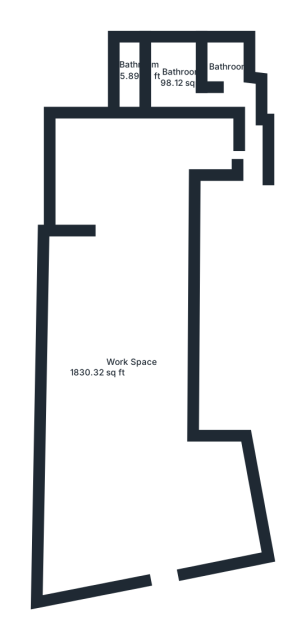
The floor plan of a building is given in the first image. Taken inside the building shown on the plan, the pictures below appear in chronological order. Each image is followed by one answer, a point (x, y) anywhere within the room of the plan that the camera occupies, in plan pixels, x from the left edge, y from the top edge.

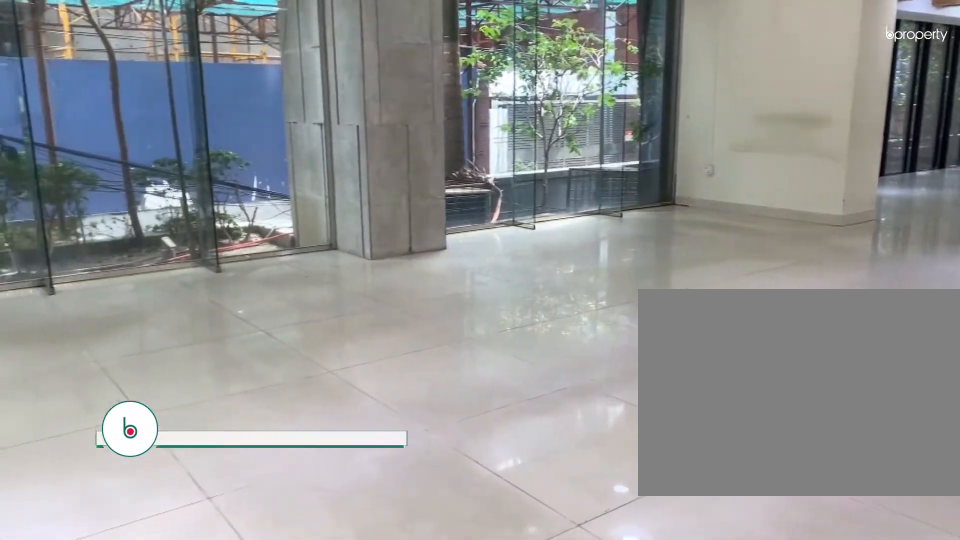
(123, 495)
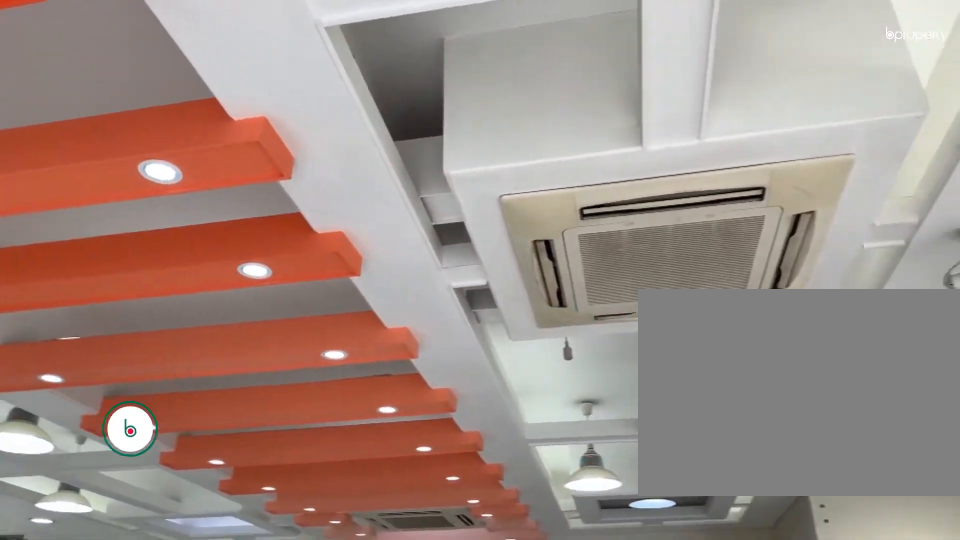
(124, 459)
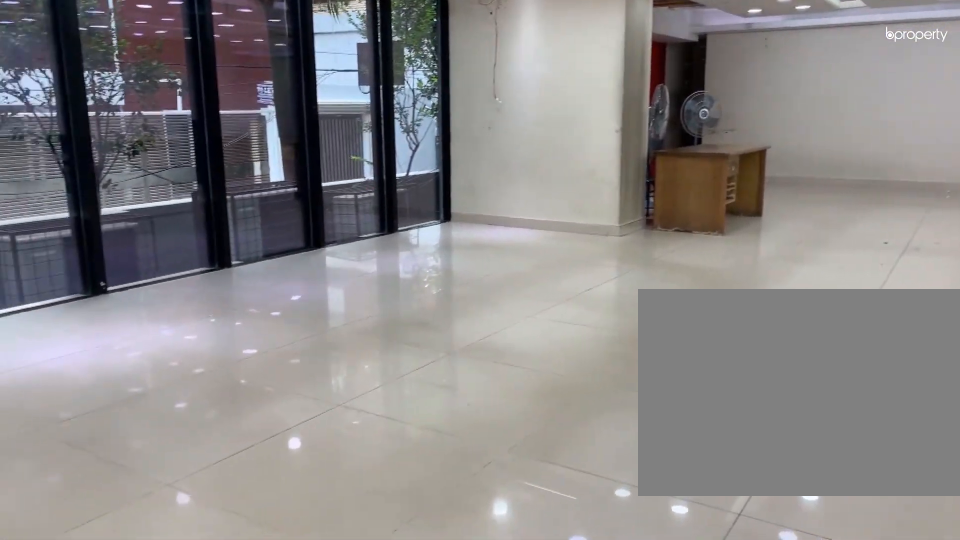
(118, 342)
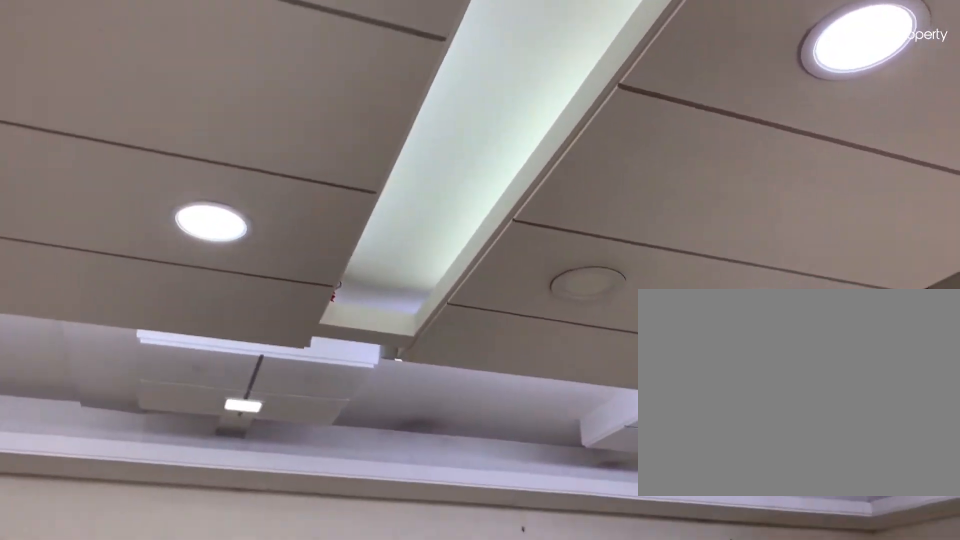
(148, 157)
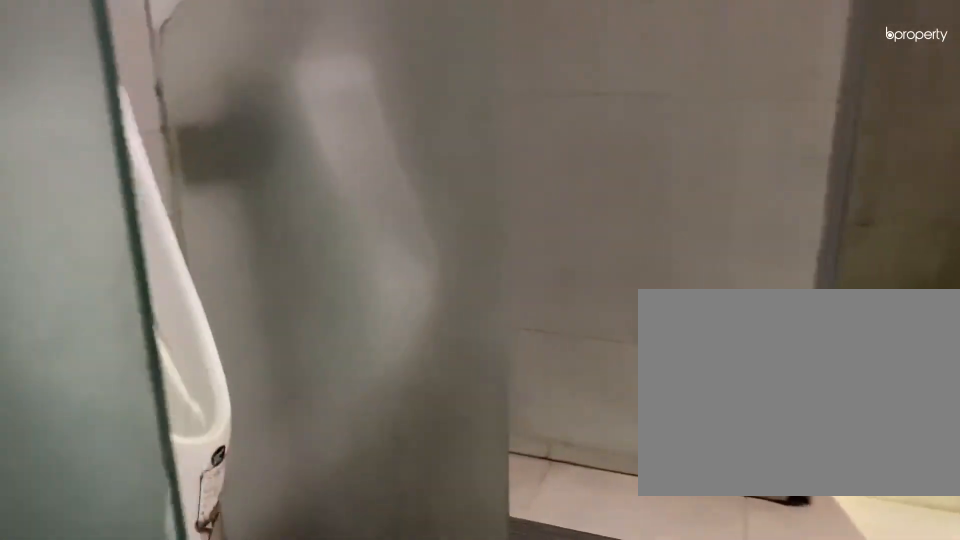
(171, 76)
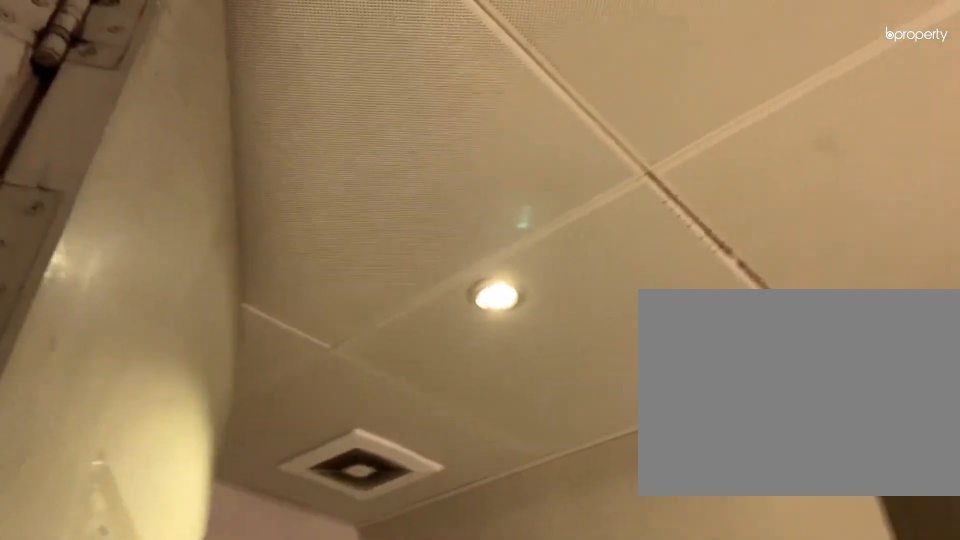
(171, 76)
